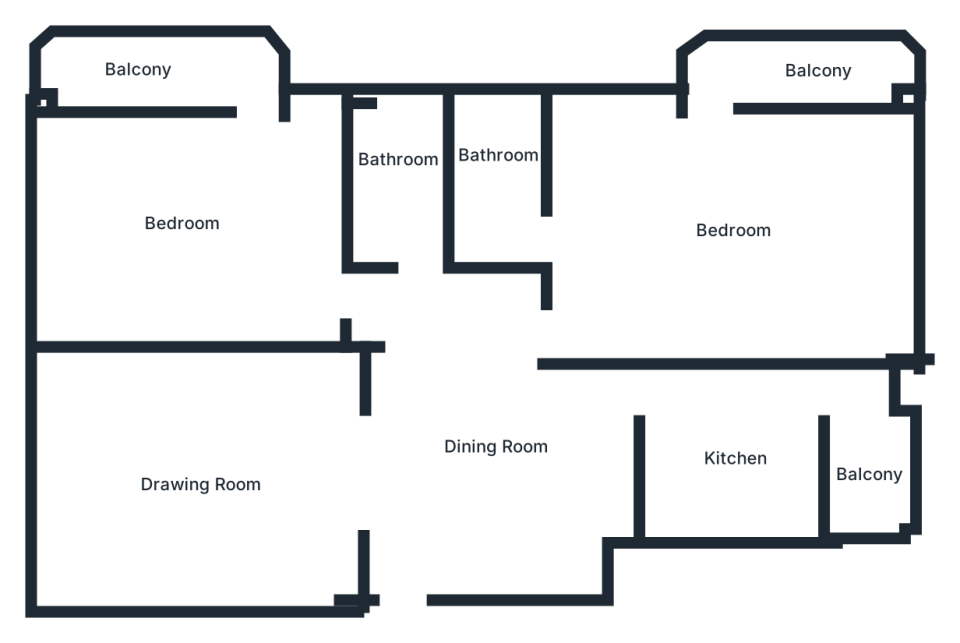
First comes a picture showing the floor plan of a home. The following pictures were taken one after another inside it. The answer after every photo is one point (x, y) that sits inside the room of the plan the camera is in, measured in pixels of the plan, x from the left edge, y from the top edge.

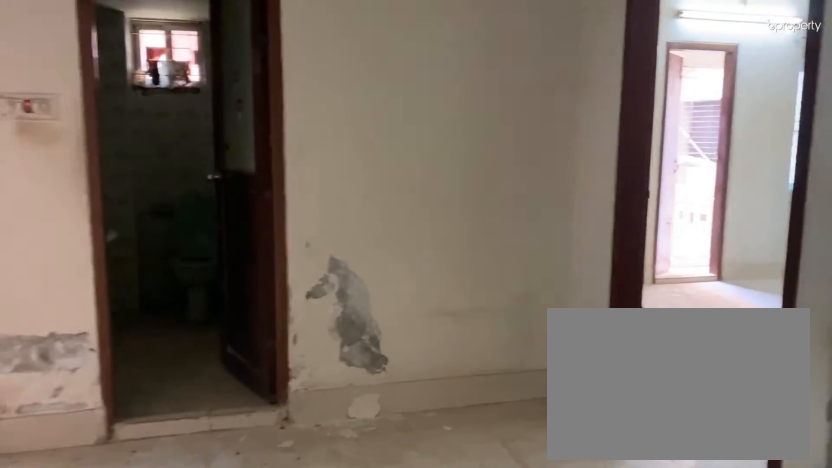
(487, 433)
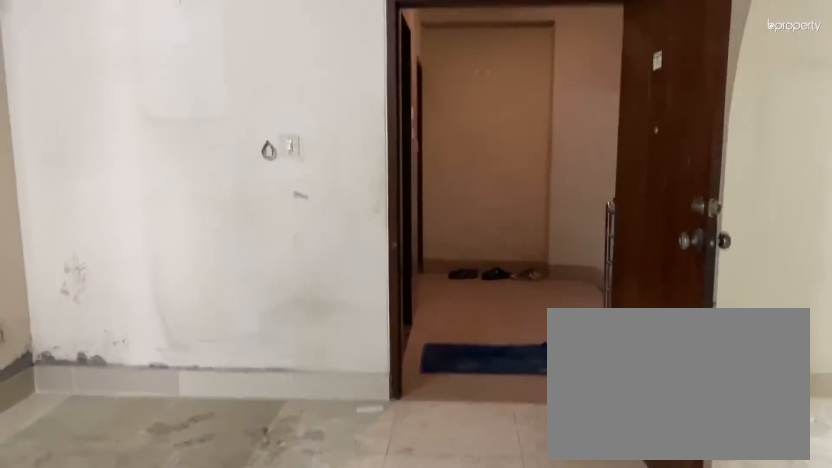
(487, 433)
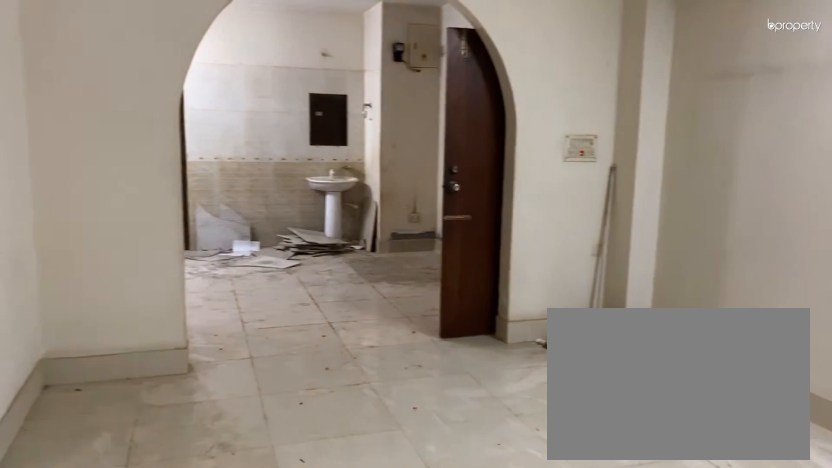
(190, 471)
